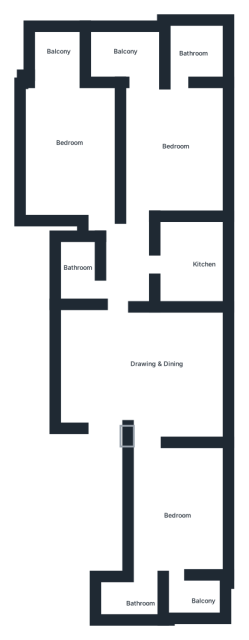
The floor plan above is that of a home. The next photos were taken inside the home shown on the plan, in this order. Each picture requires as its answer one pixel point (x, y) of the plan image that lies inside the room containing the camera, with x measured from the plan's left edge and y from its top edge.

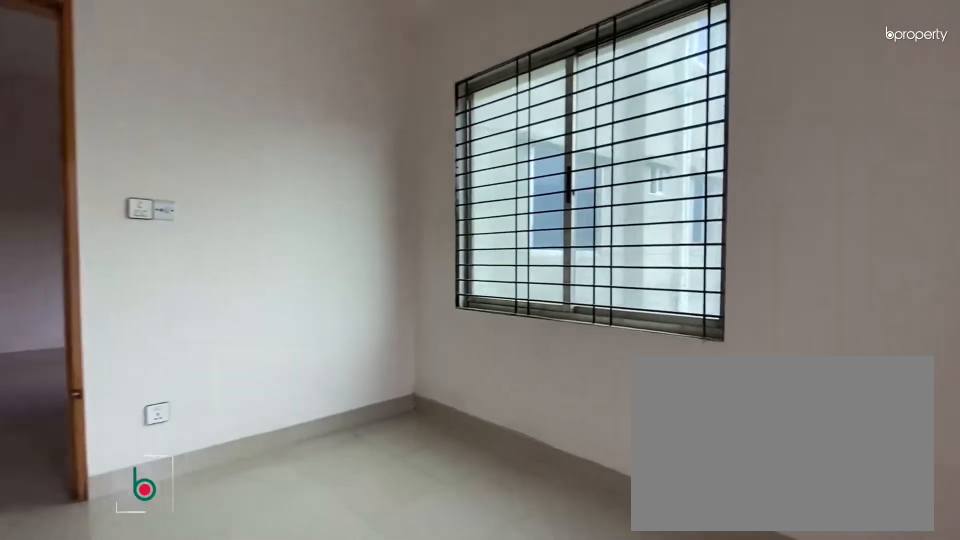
(174, 506)
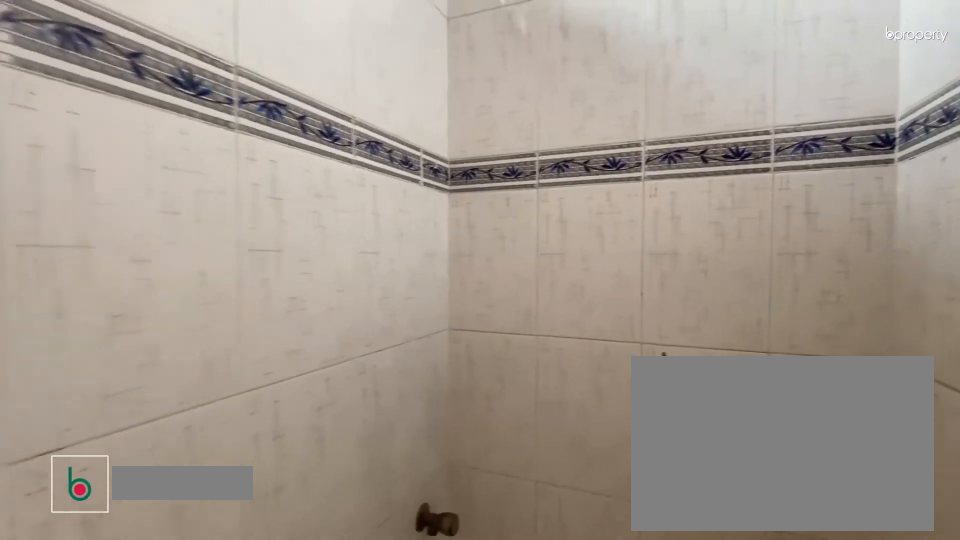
(128, 605)
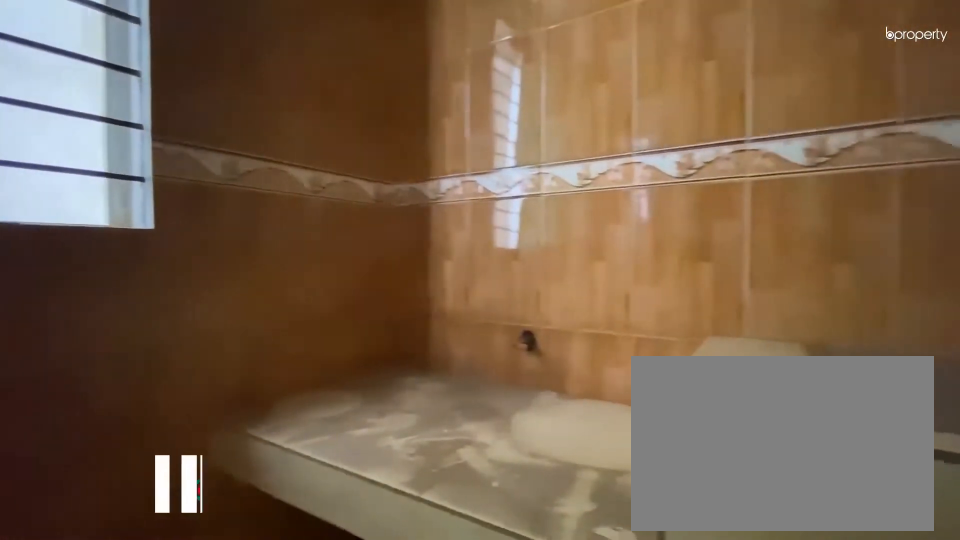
(199, 260)
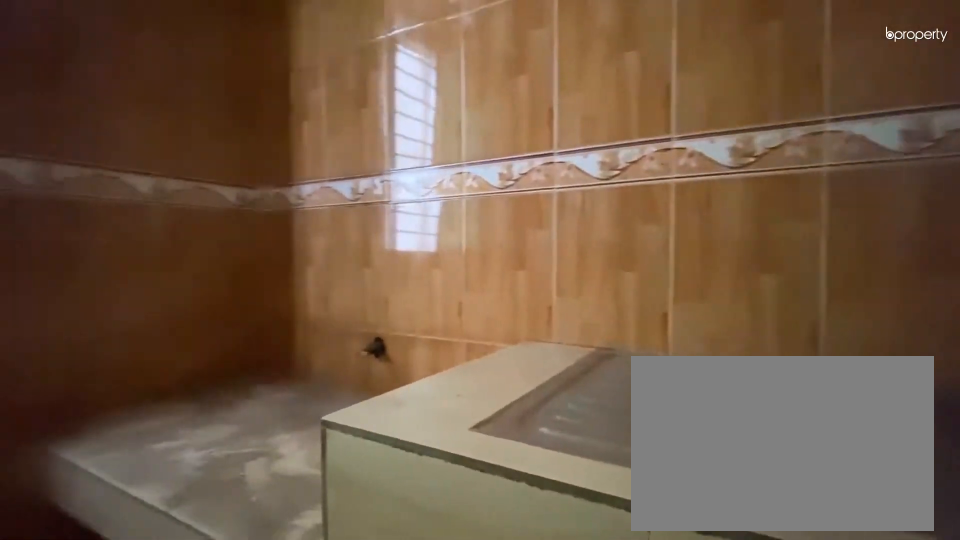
(199, 260)
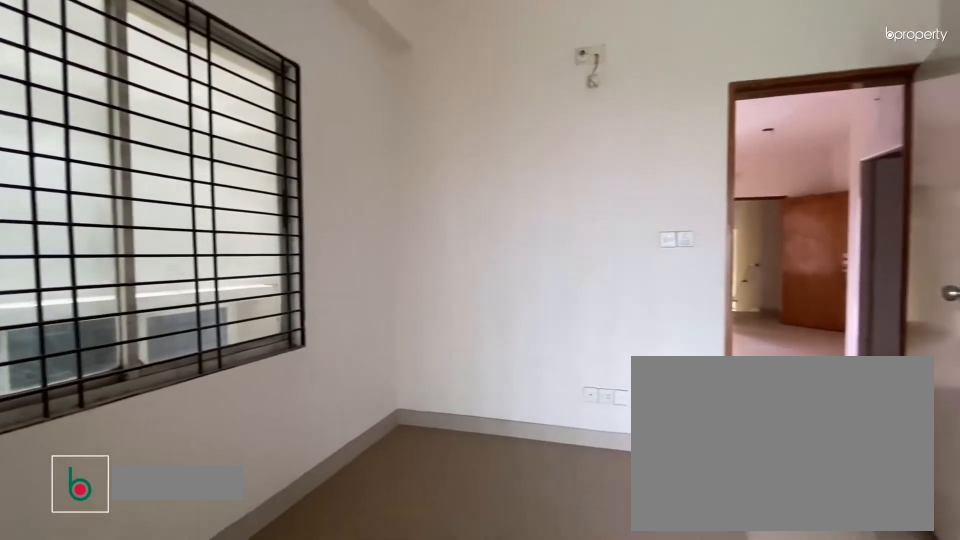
(176, 144)
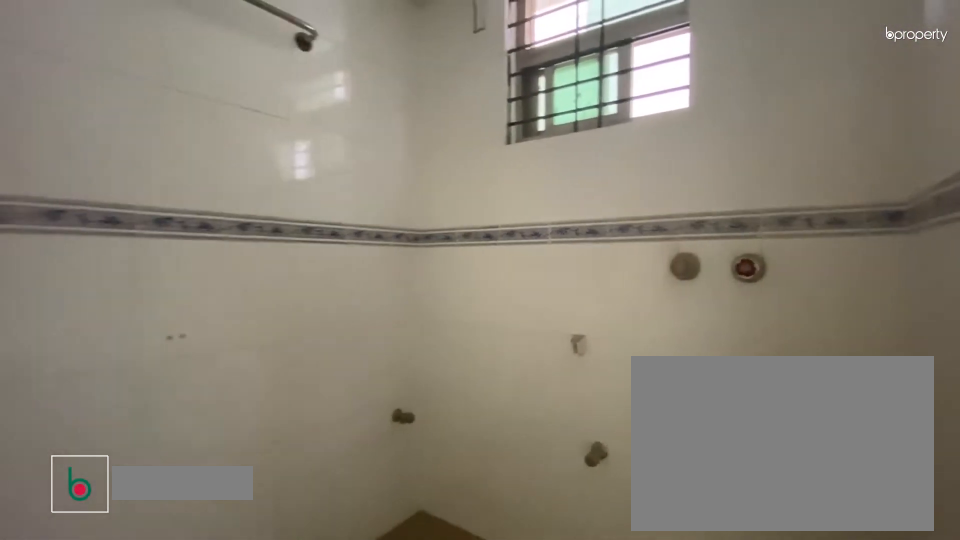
(192, 53)
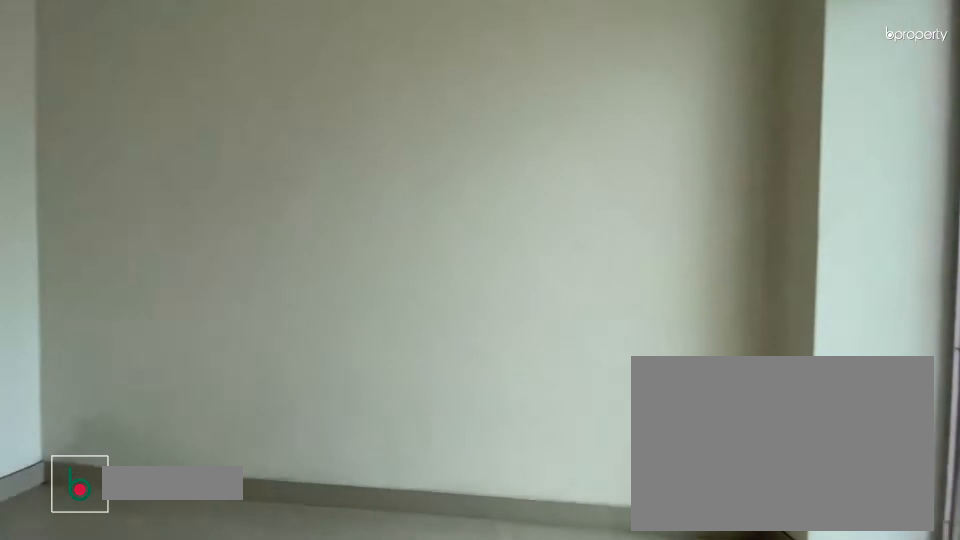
(68, 145)
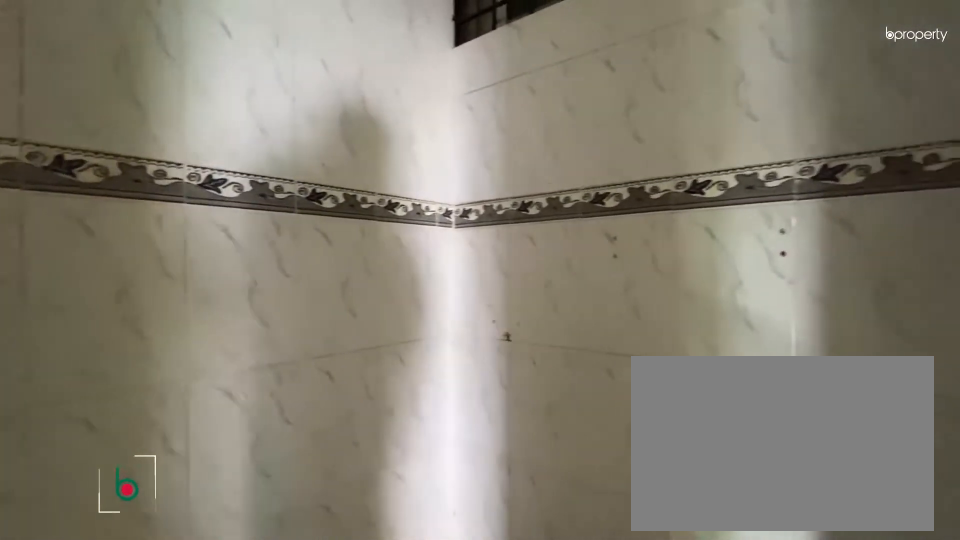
(77, 258)
